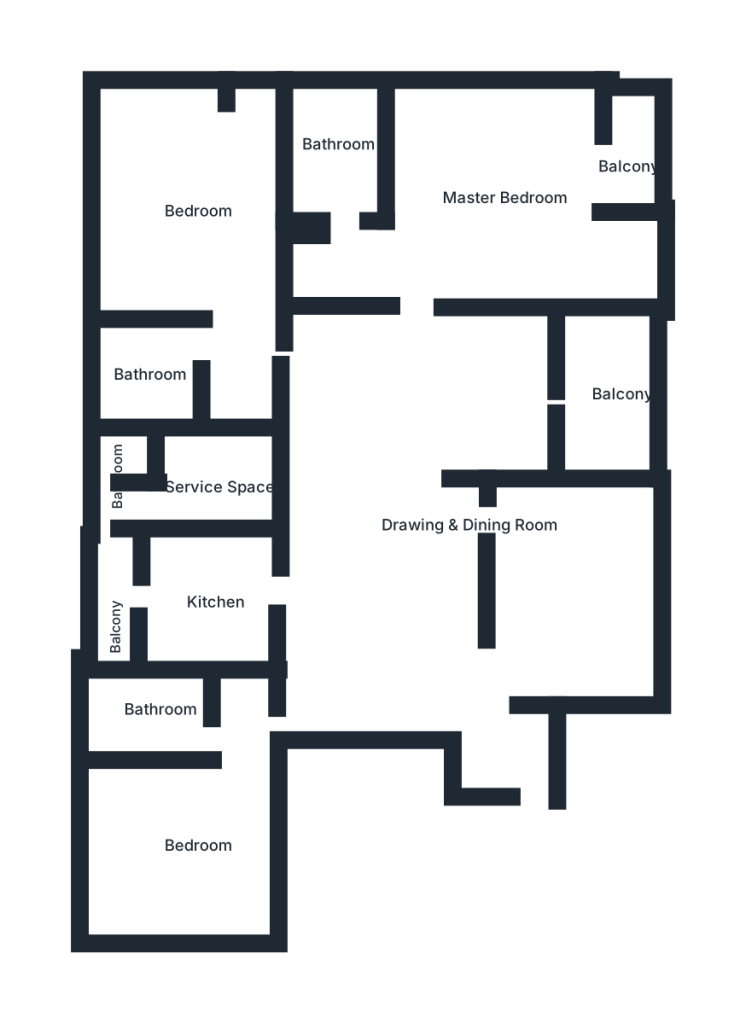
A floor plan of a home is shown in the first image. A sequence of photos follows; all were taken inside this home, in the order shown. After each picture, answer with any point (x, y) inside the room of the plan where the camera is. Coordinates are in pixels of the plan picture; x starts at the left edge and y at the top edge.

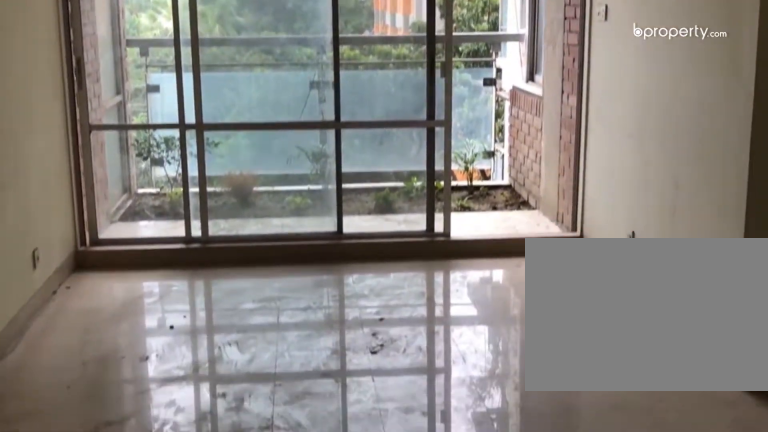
(419, 397)
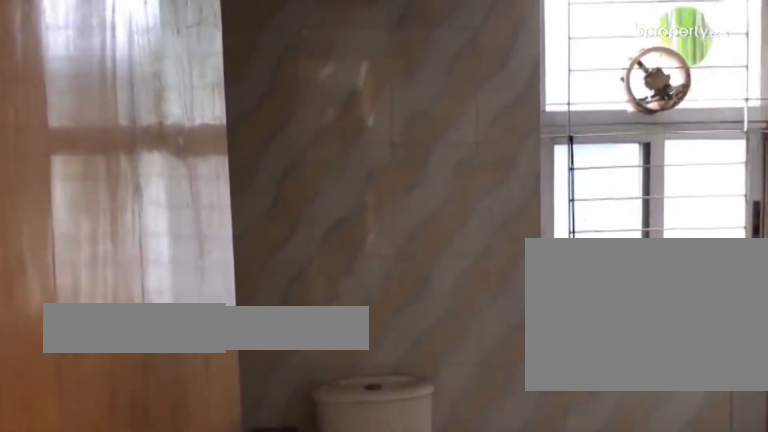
(194, 713)
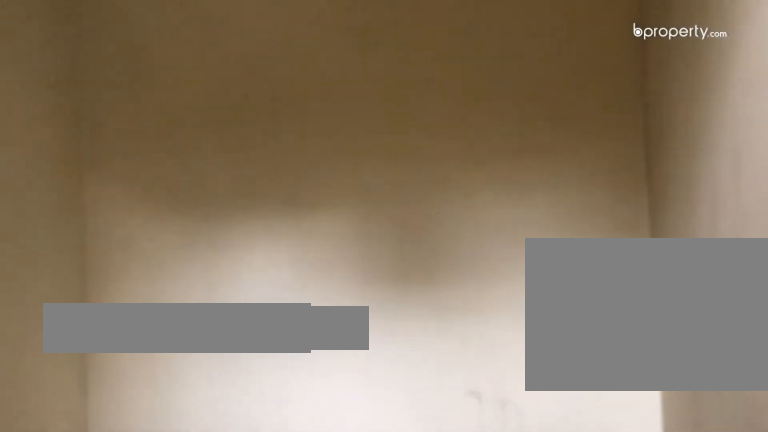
(224, 484)
